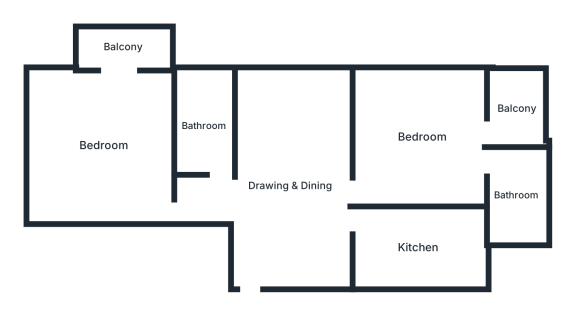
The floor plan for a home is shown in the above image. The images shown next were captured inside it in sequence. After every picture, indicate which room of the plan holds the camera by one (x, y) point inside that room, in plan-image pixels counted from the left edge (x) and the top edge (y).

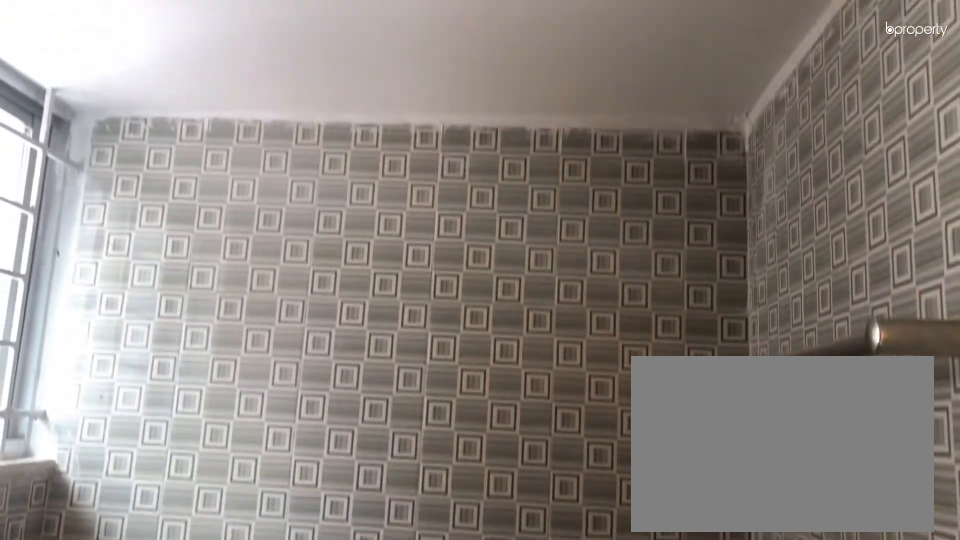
(514, 195)
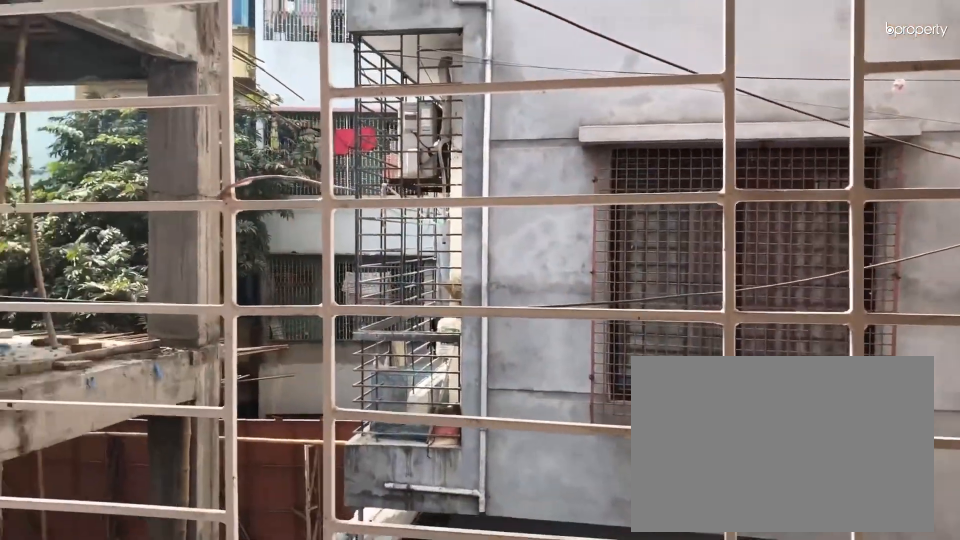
(516, 108)
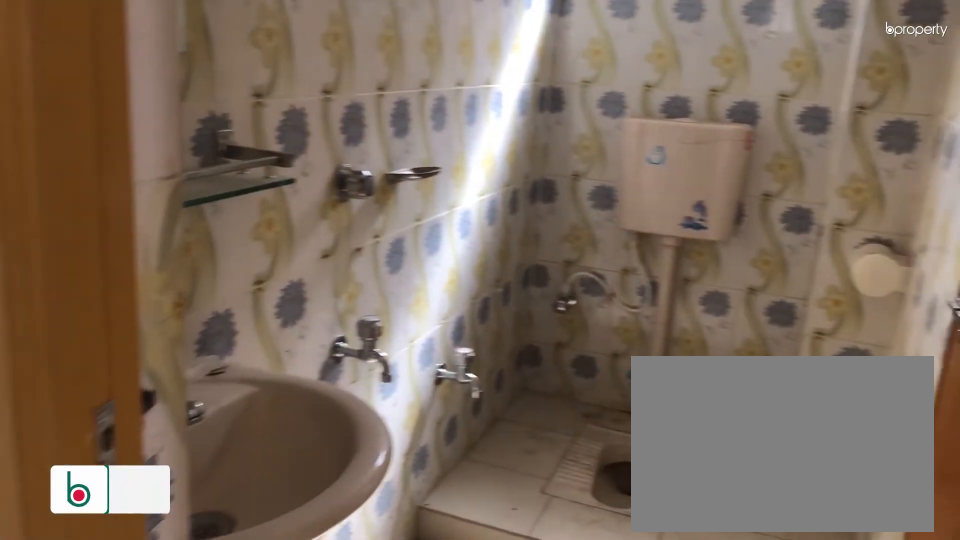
(204, 127)
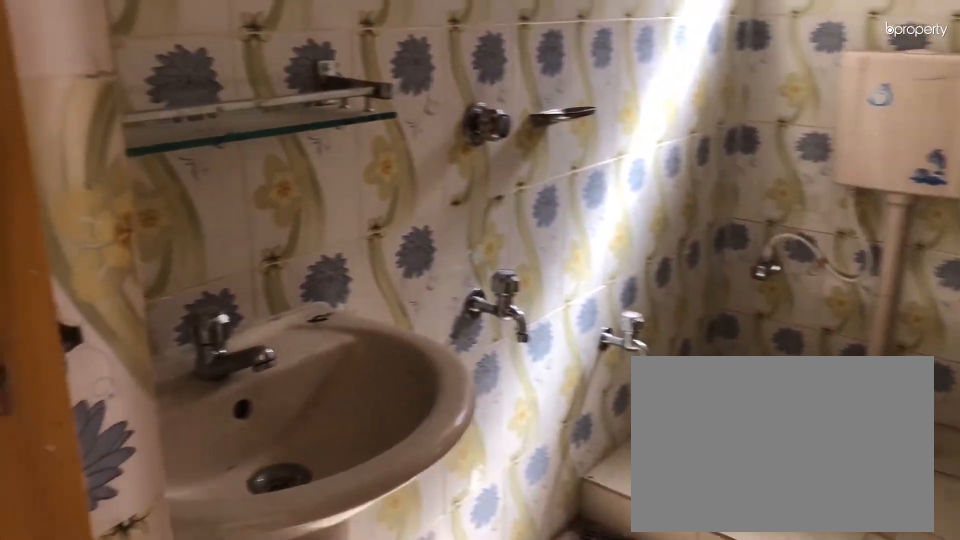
(204, 127)
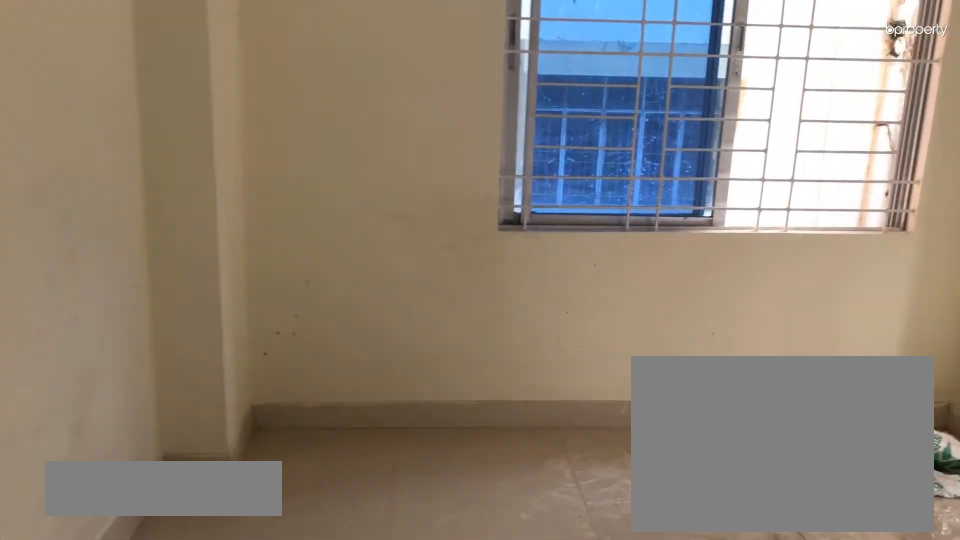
(102, 146)
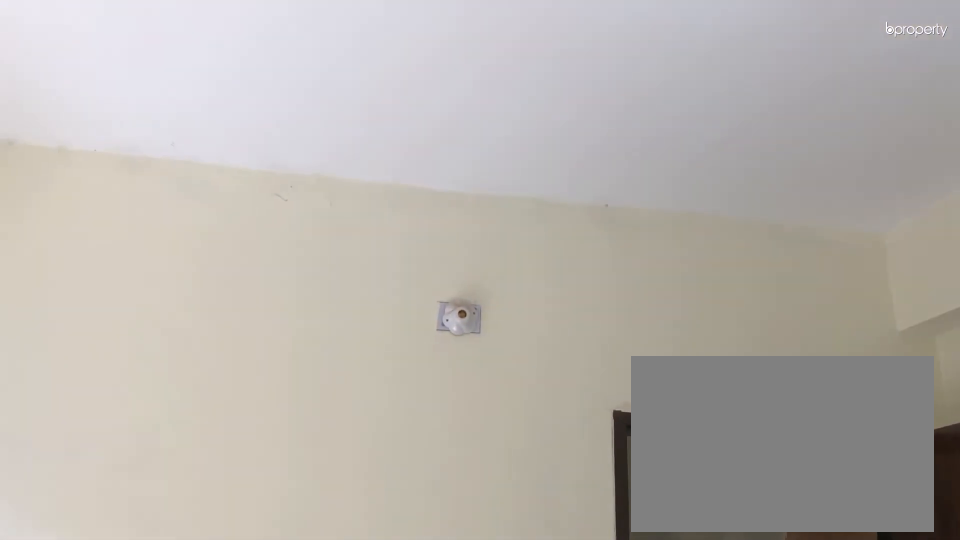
(102, 146)
